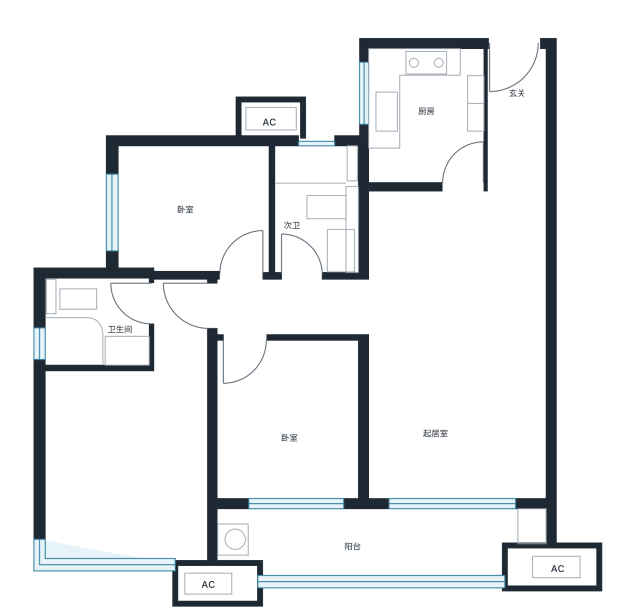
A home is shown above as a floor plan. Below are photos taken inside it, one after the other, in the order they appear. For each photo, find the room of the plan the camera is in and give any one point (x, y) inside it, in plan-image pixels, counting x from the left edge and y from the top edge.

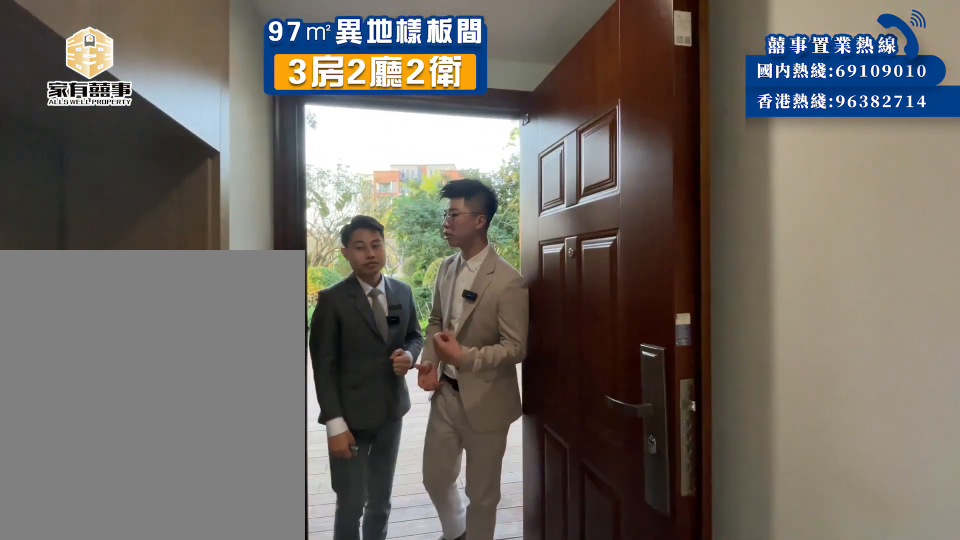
(520, 72)
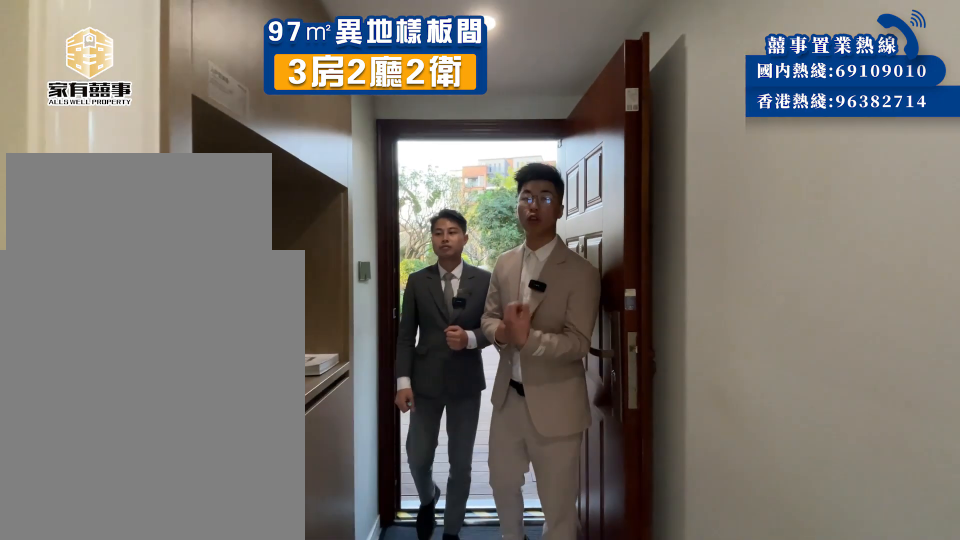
(520, 101)
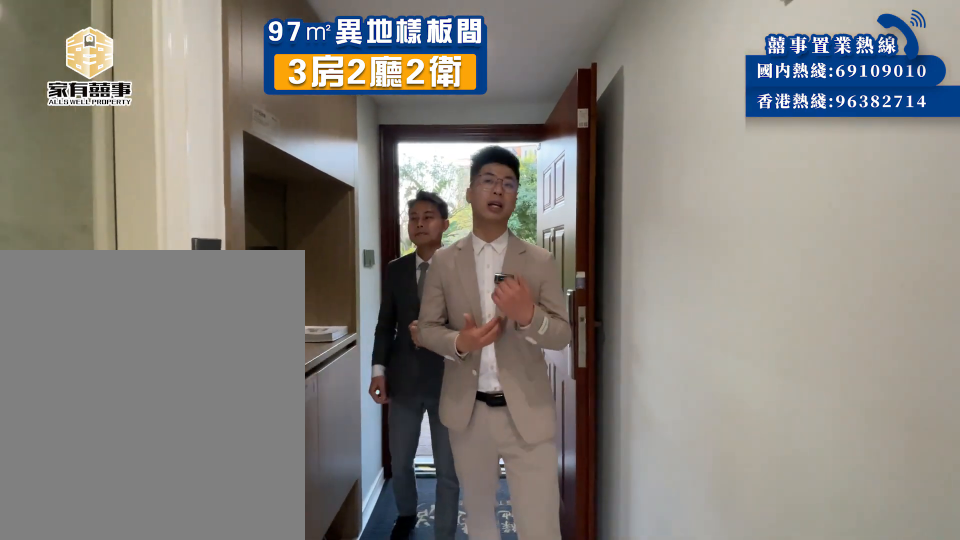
(520, 130)
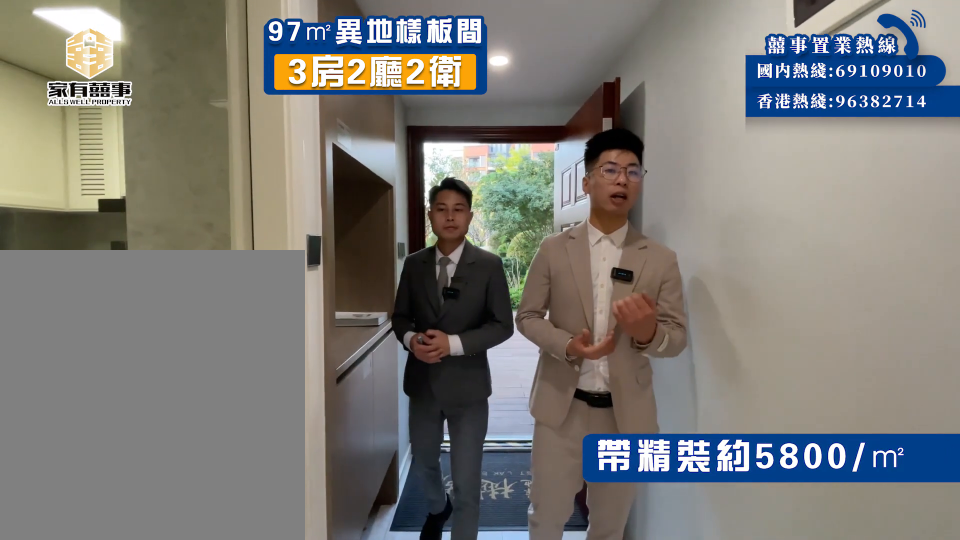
(520, 159)
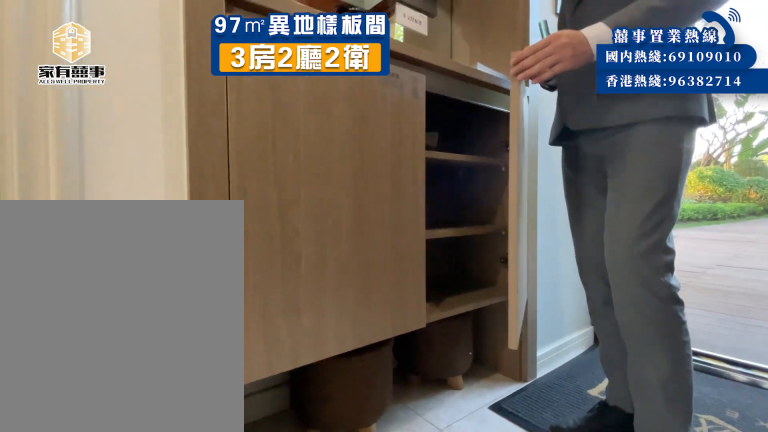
(520, 167)
